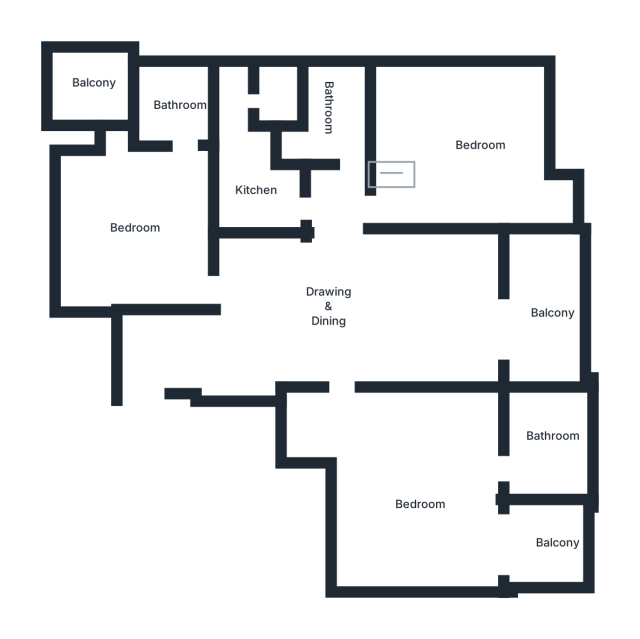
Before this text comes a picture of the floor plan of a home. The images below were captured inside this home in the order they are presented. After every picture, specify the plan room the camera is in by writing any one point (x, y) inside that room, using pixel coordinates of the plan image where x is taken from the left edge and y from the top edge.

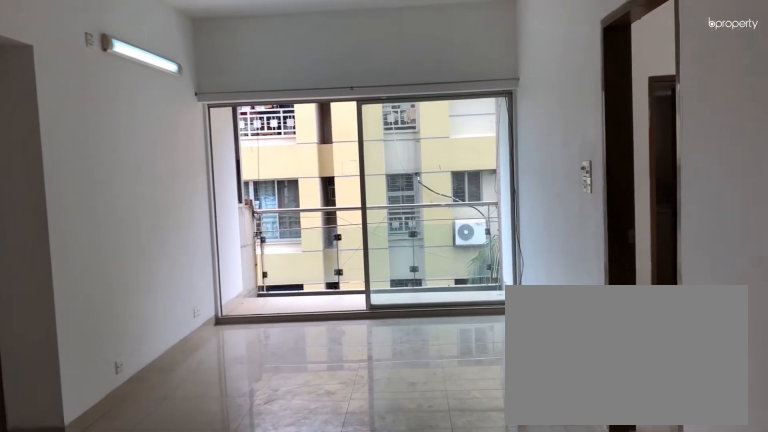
(333, 306)
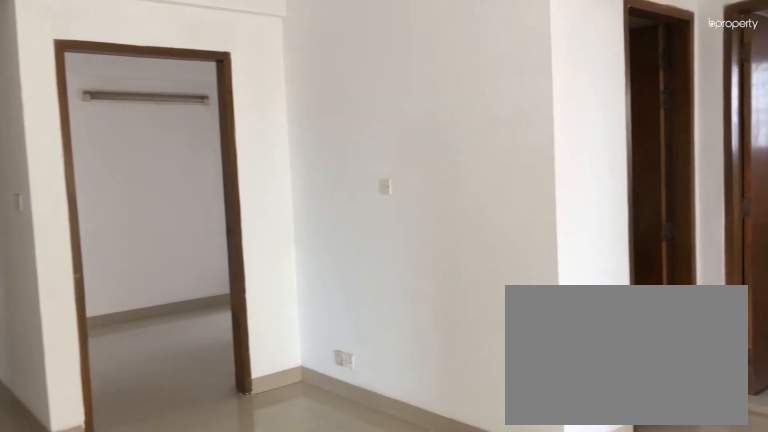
(333, 307)
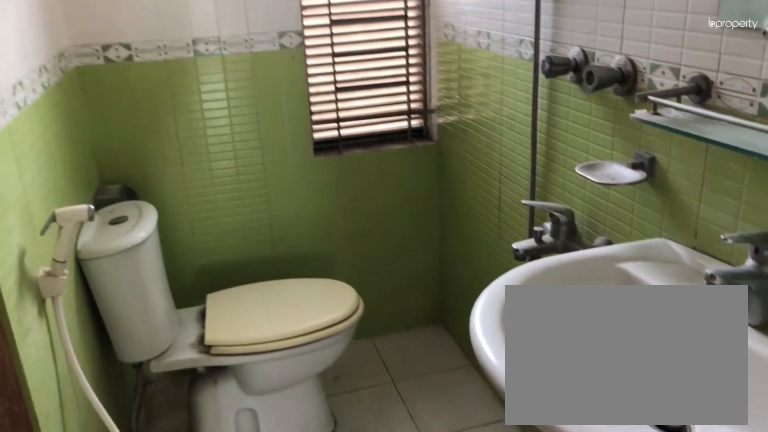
(333, 101)
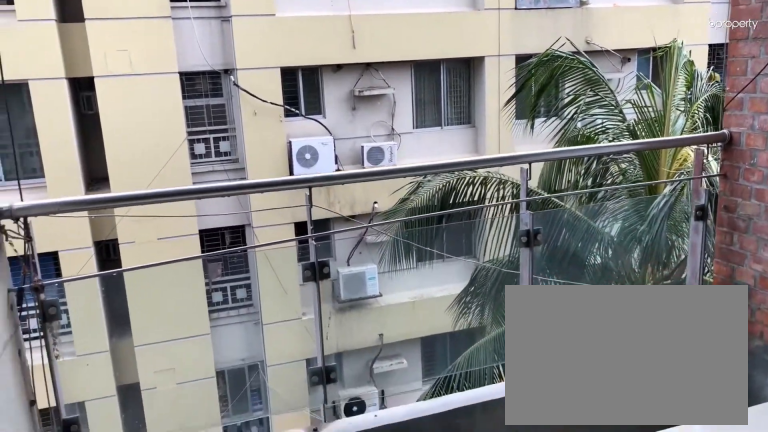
(553, 306)
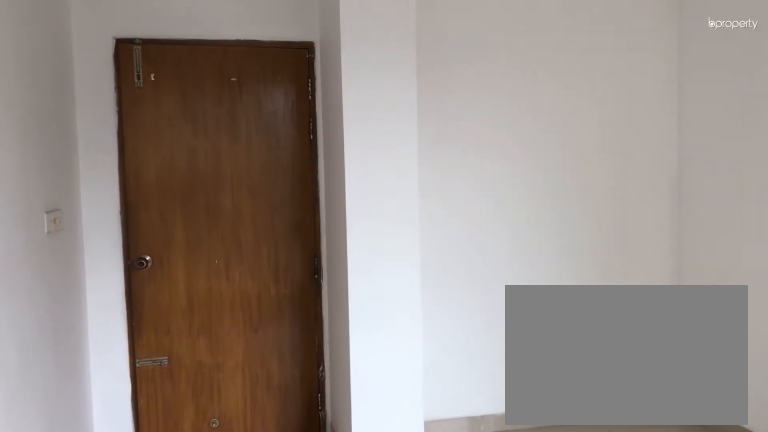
(477, 140)
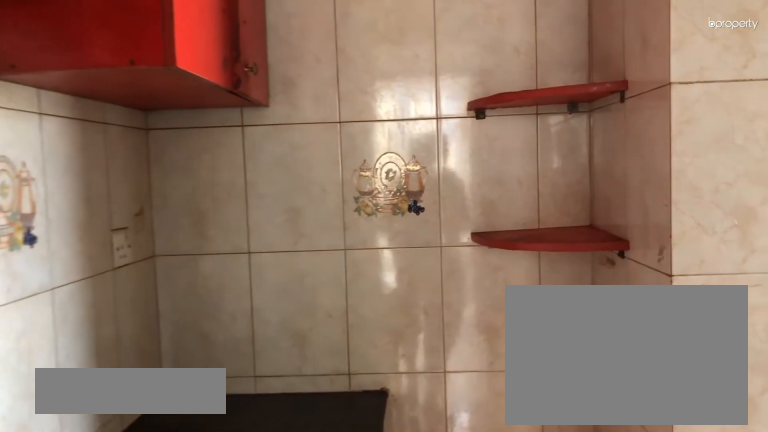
(258, 186)
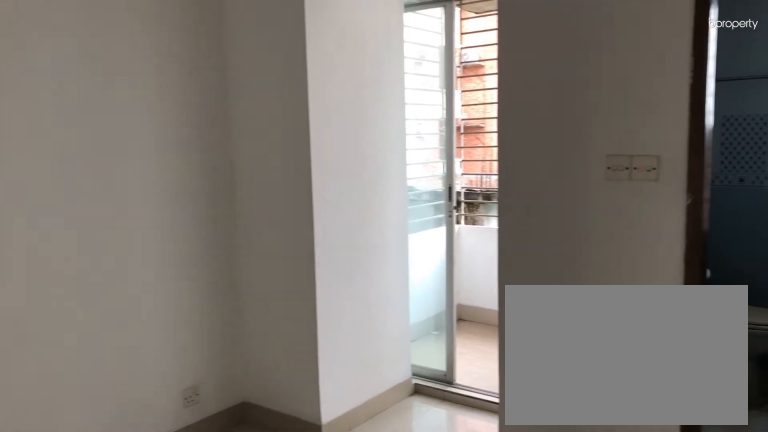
(140, 224)
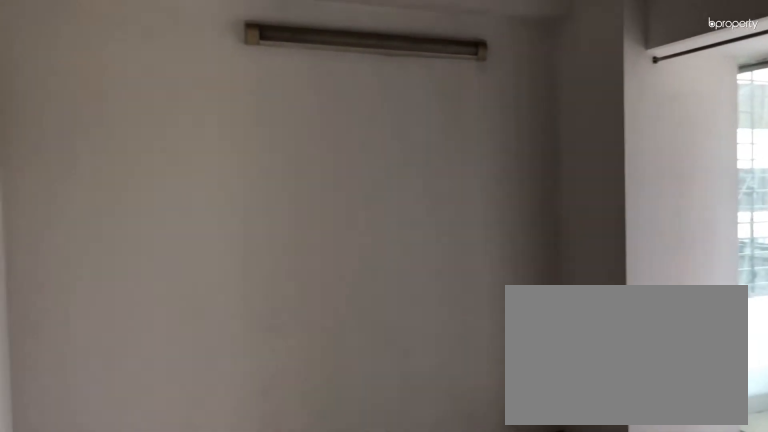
(140, 224)
